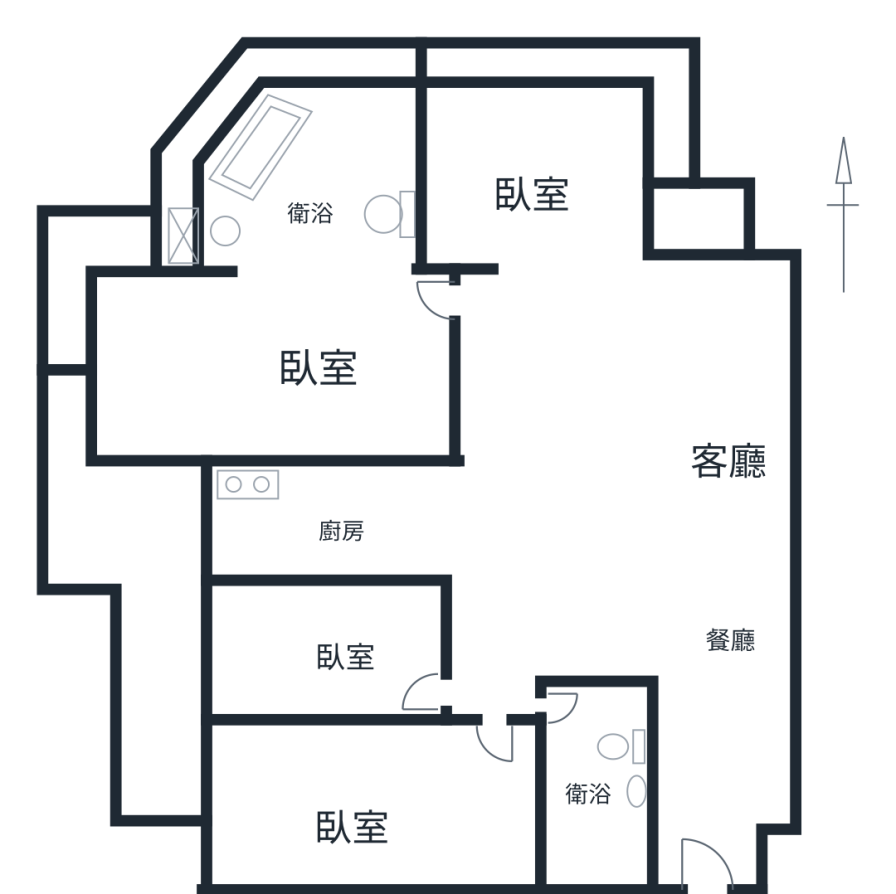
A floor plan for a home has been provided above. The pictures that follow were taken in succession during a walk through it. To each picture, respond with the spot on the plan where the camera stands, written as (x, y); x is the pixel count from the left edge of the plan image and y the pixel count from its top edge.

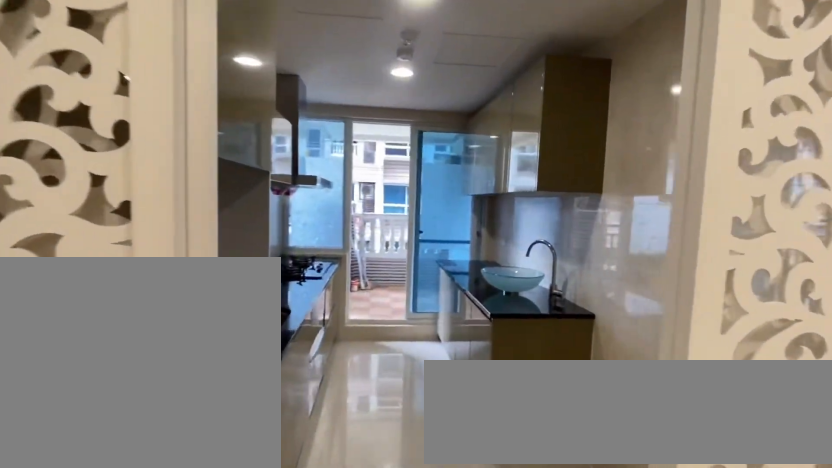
(342, 502)
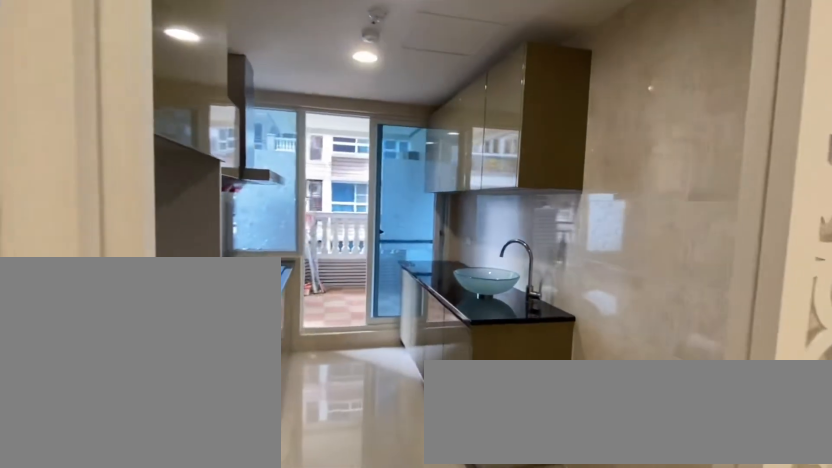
(354, 467)
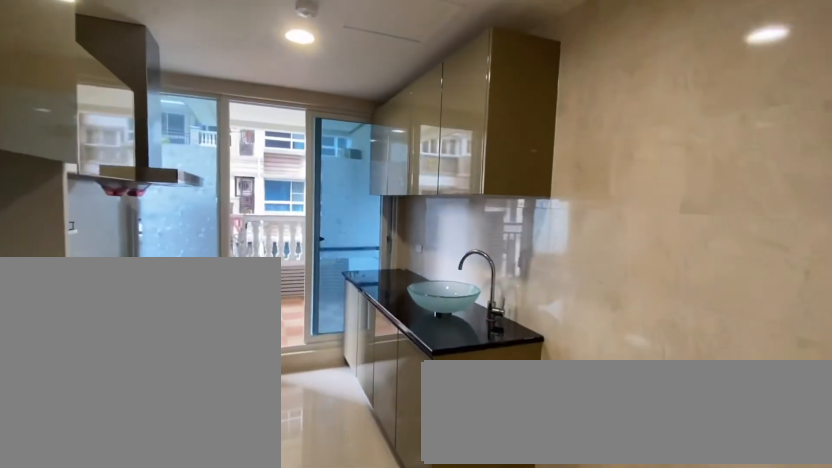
(354, 467)
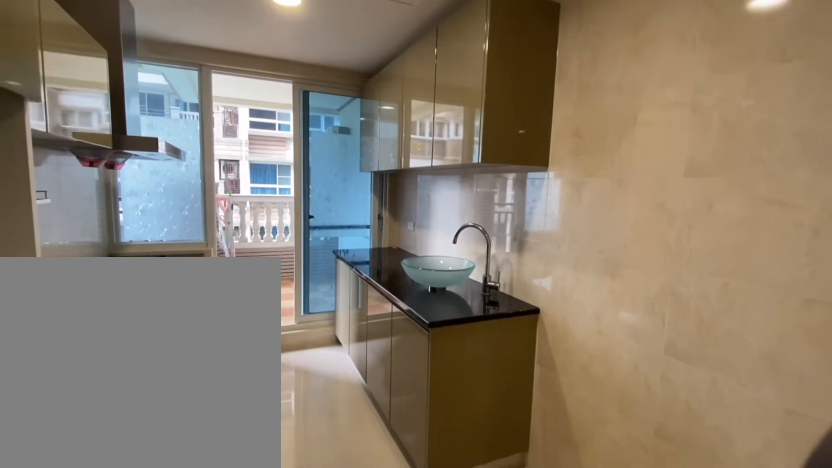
(355, 467)
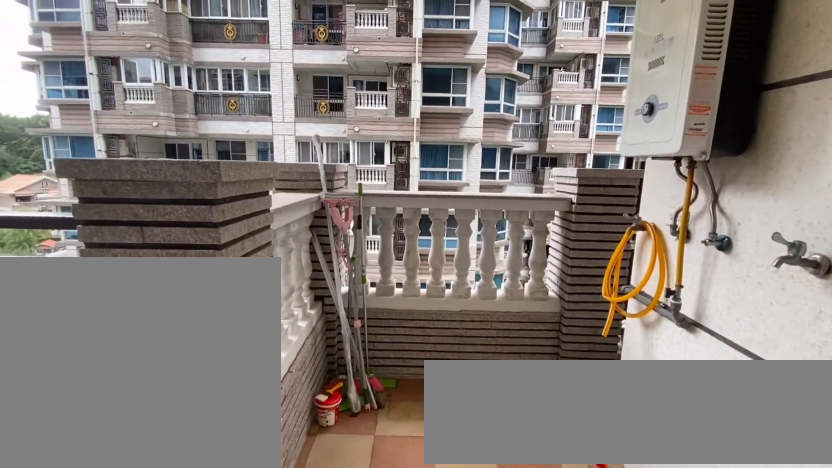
(146, 542)
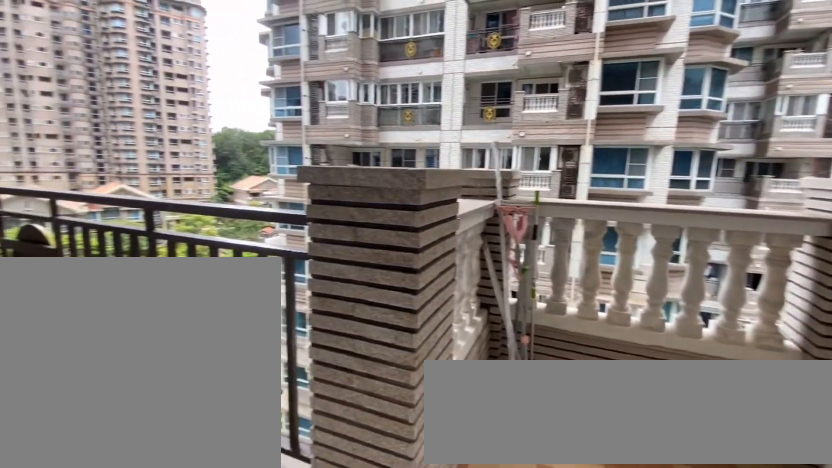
(144, 569)
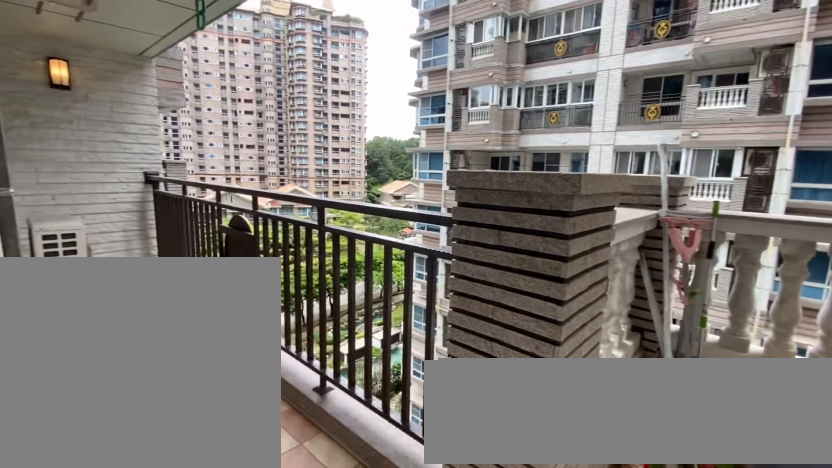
(144, 523)
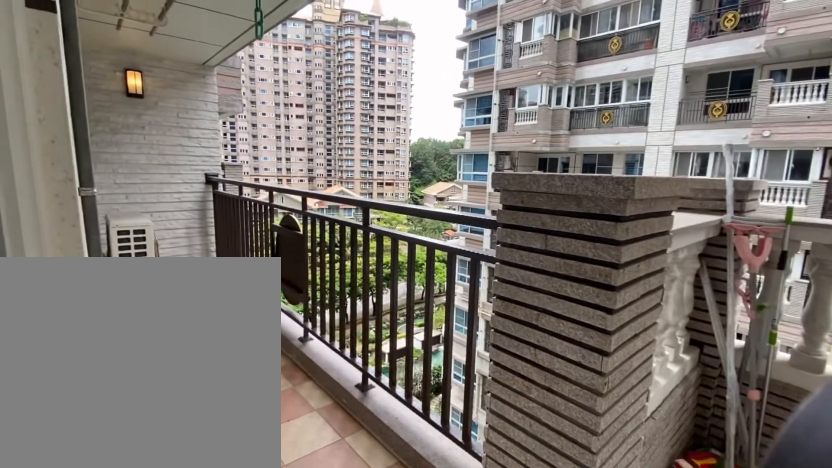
(143, 540)
